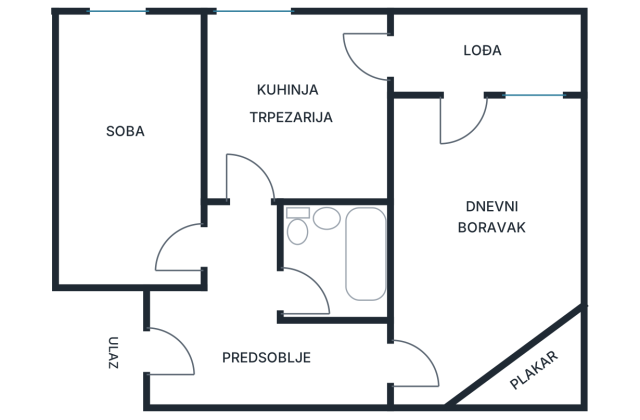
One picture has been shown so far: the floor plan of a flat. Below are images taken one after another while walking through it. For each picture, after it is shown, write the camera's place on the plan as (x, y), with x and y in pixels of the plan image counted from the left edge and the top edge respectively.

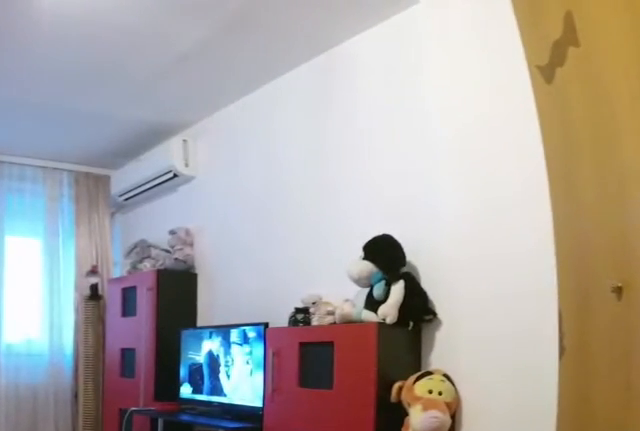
(434, 374)
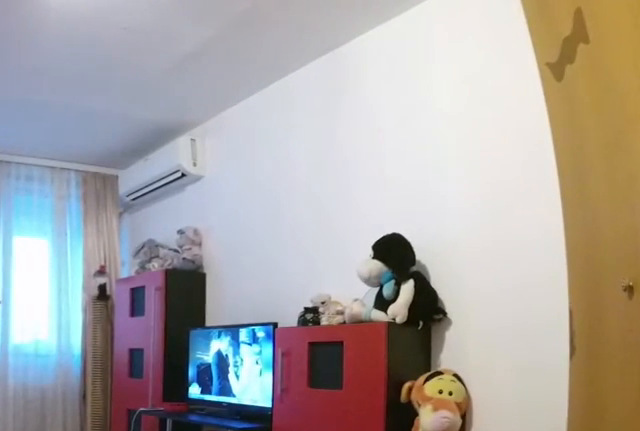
(434, 375)
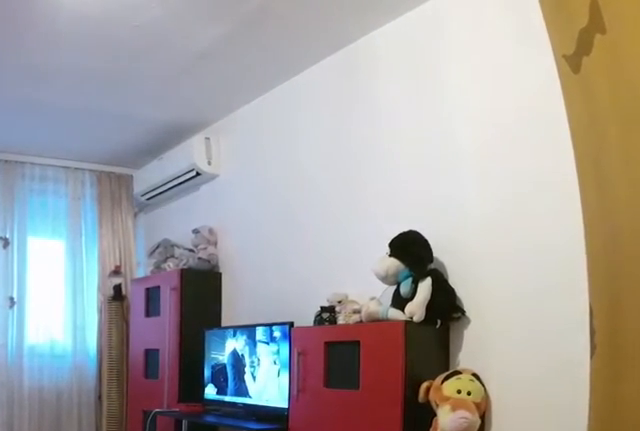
(434, 375)
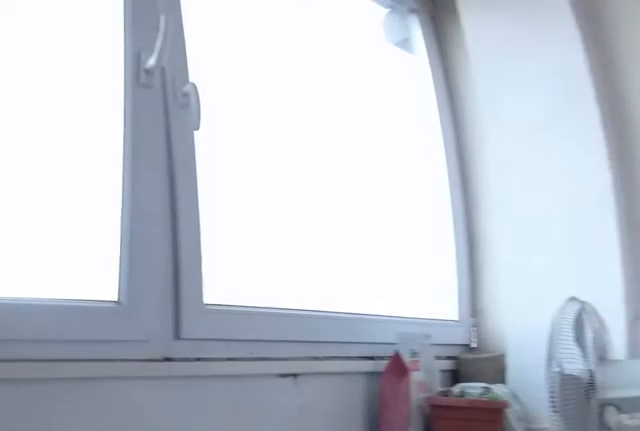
(452, 85)
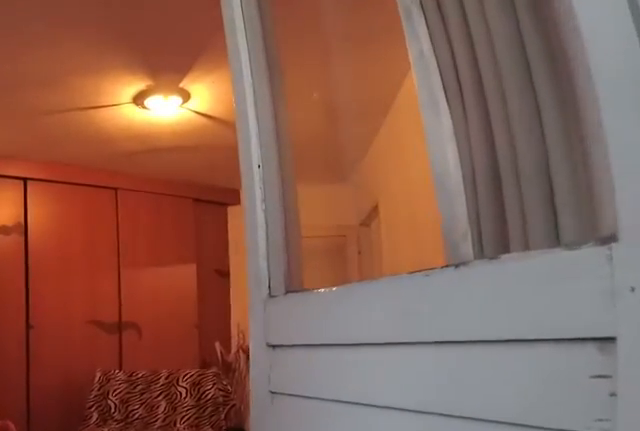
(464, 63)
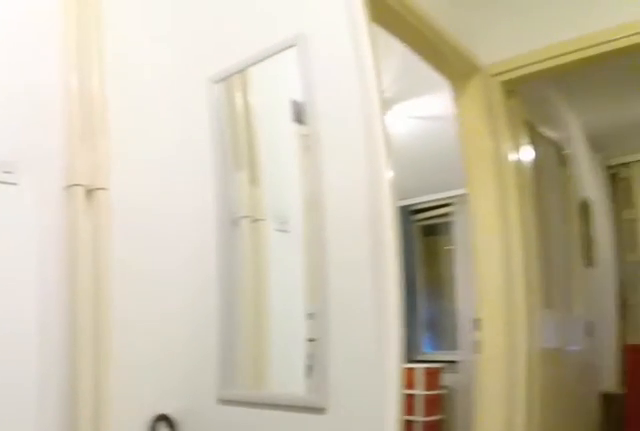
(253, 368)
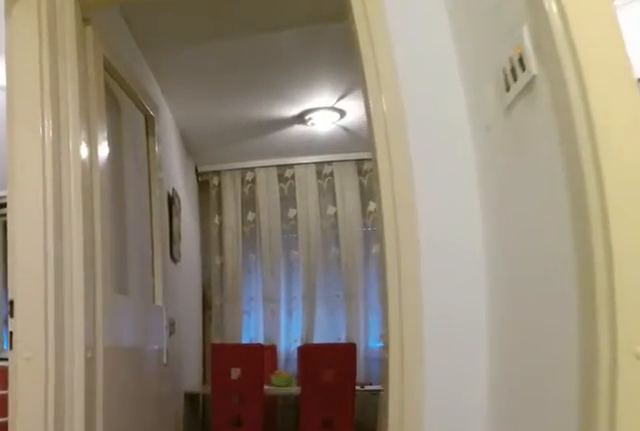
(243, 290)
